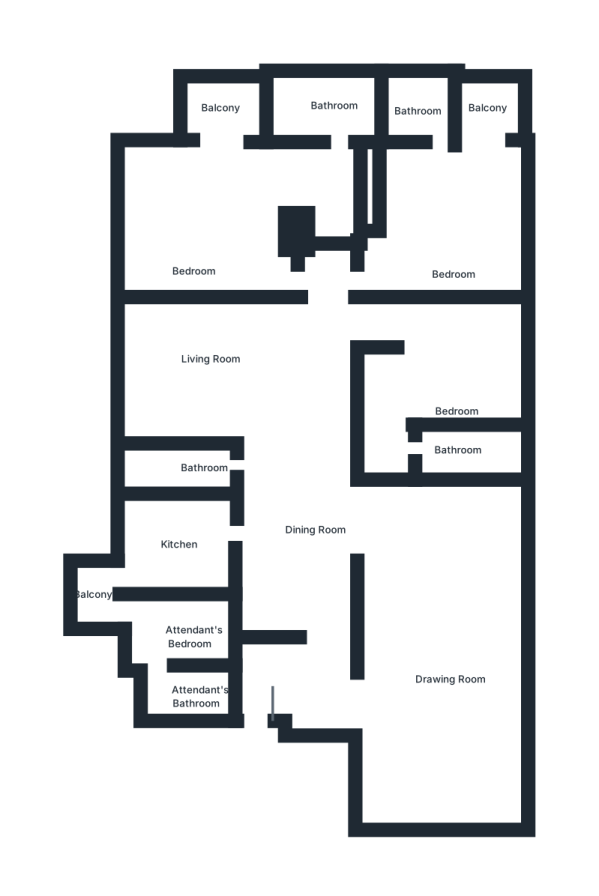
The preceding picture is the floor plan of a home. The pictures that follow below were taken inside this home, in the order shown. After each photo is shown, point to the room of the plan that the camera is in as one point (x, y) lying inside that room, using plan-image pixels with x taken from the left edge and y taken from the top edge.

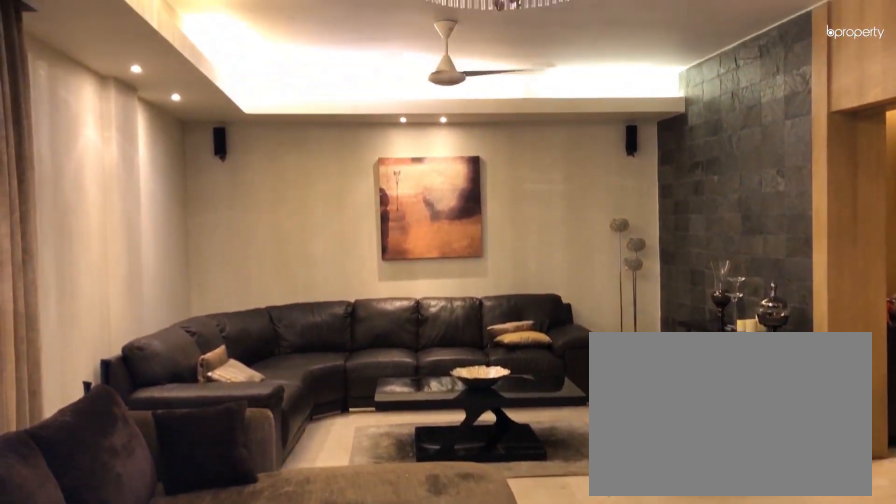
(444, 639)
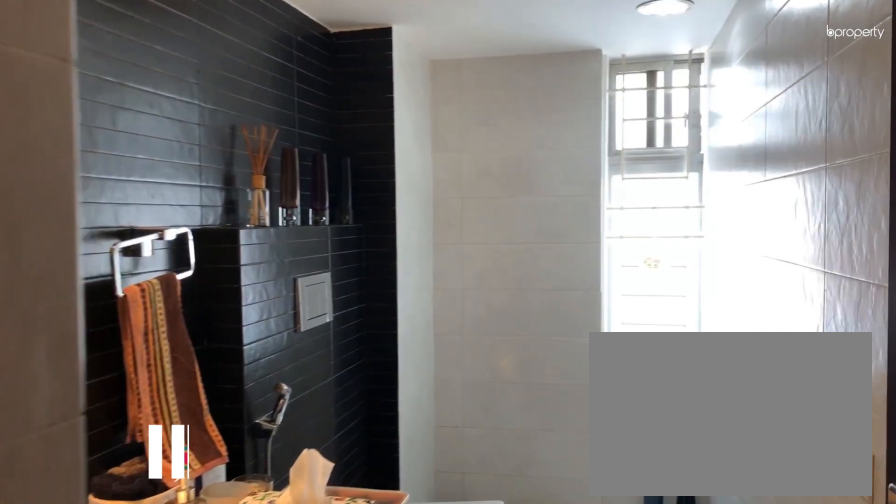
(182, 466)
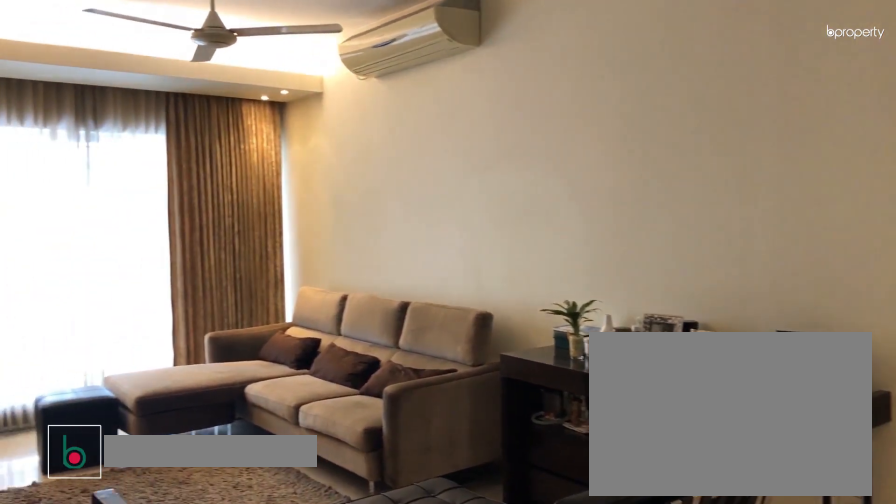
(242, 380)
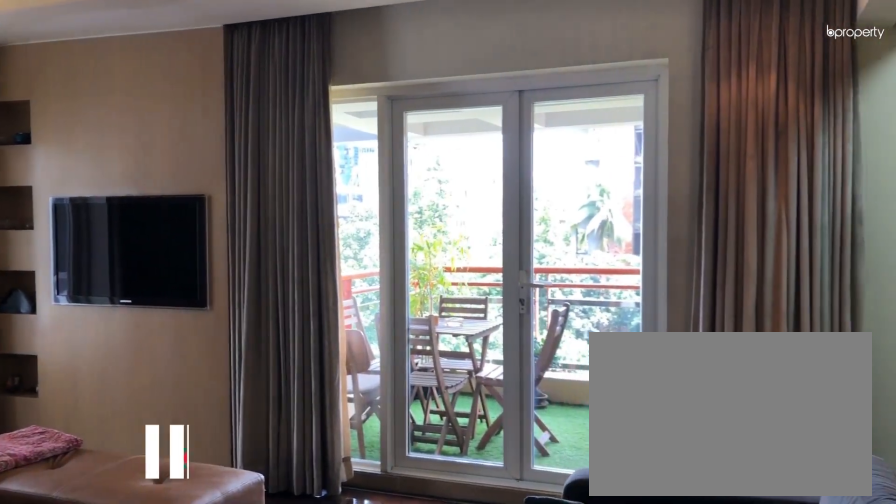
(197, 239)
